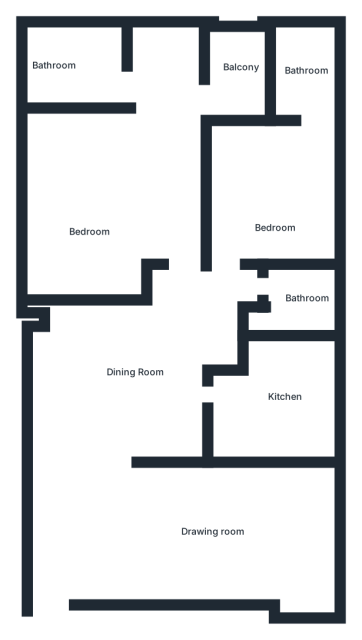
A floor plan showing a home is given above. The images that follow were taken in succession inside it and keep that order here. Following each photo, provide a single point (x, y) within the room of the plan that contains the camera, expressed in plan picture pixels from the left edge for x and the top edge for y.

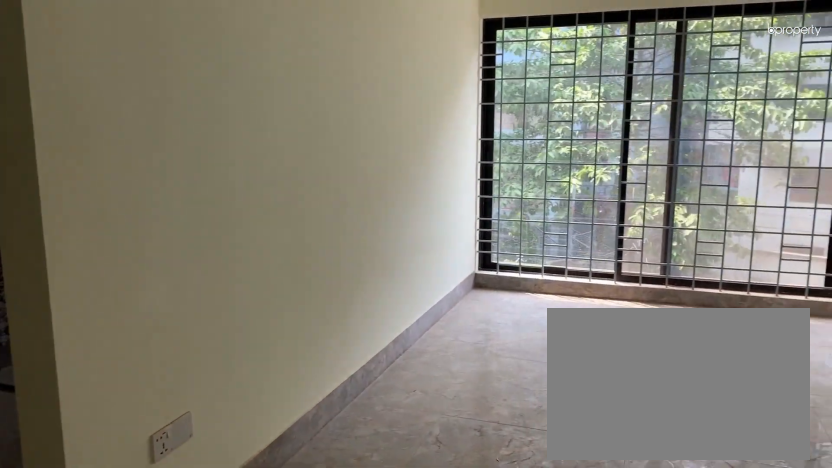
(190, 530)
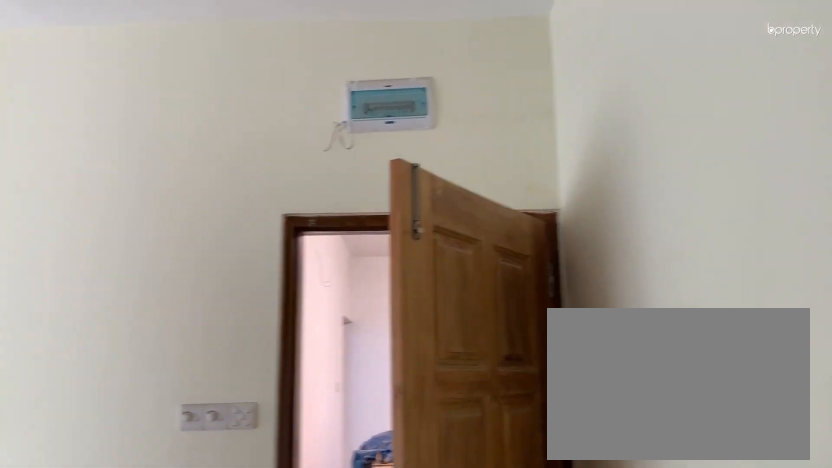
(190, 530)
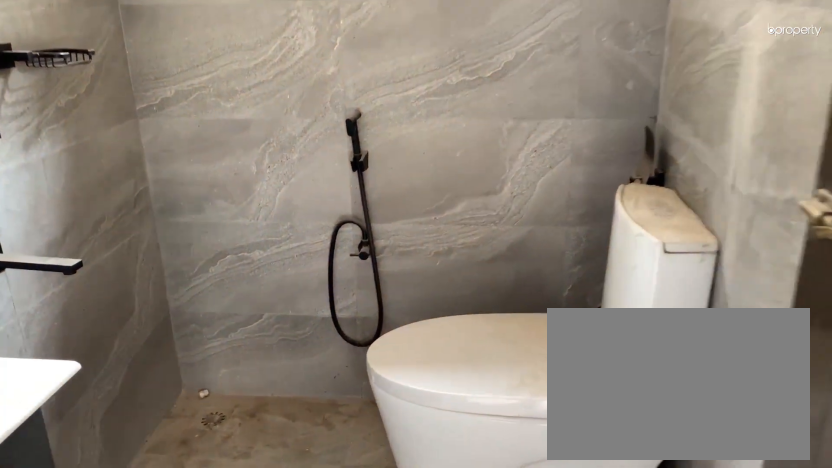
(305, 76)
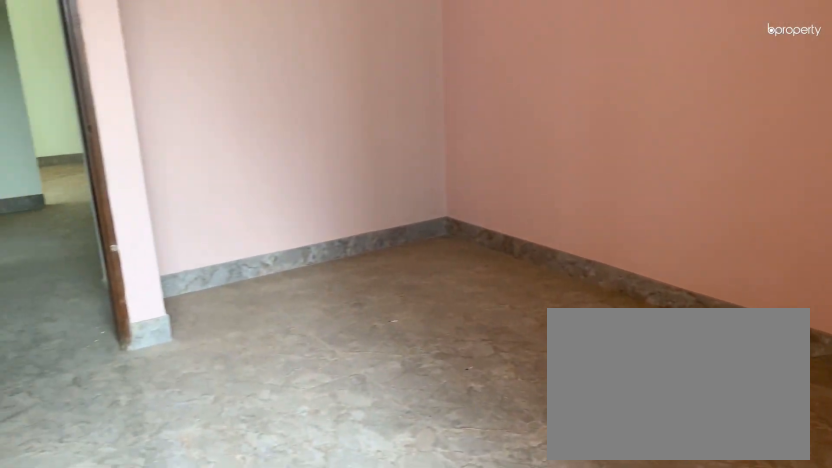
(88, 198)
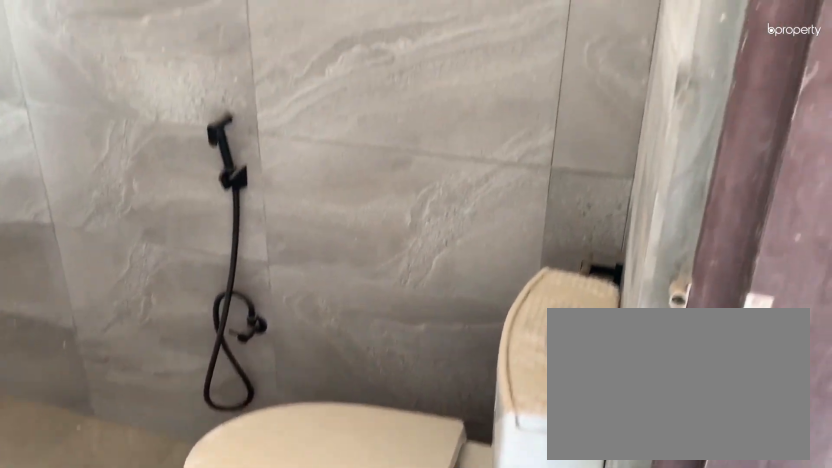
(61, 75)
